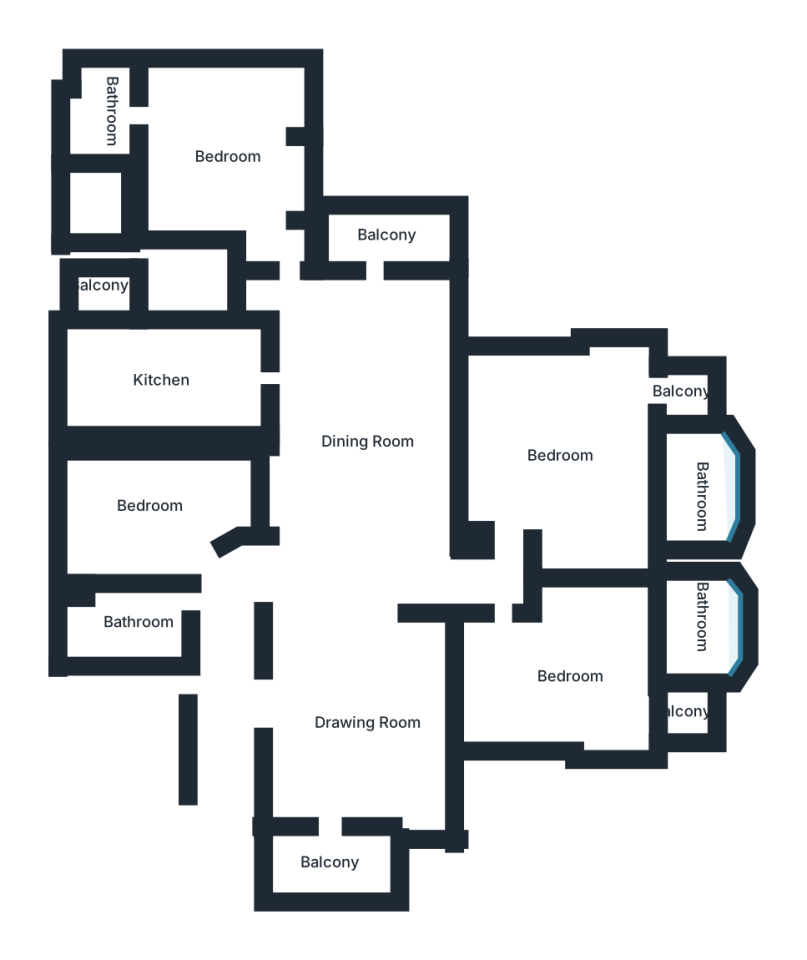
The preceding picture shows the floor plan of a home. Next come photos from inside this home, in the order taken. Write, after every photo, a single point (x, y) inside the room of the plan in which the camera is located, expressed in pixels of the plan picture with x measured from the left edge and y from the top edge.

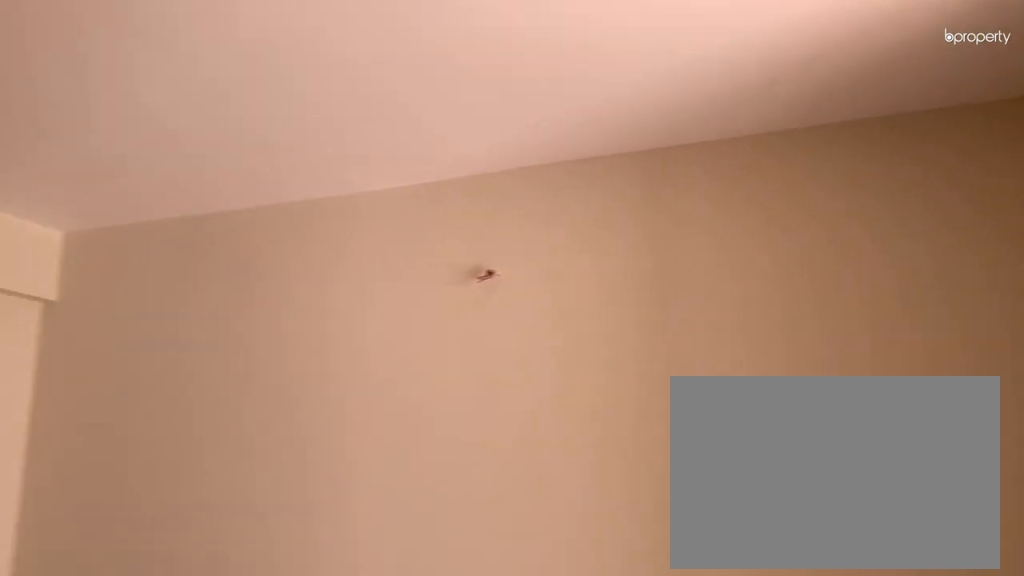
(362, 726)
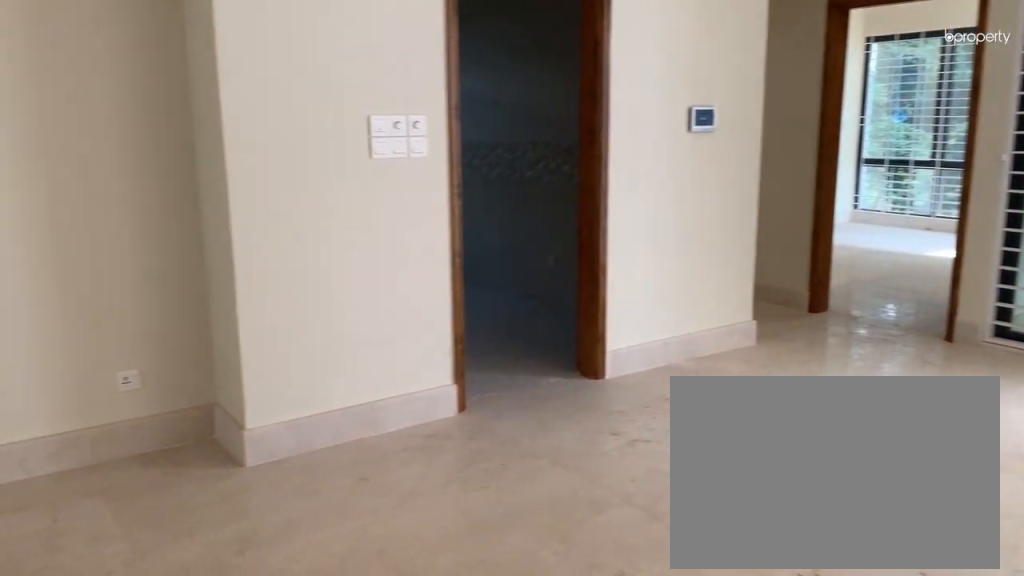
(364, 443)
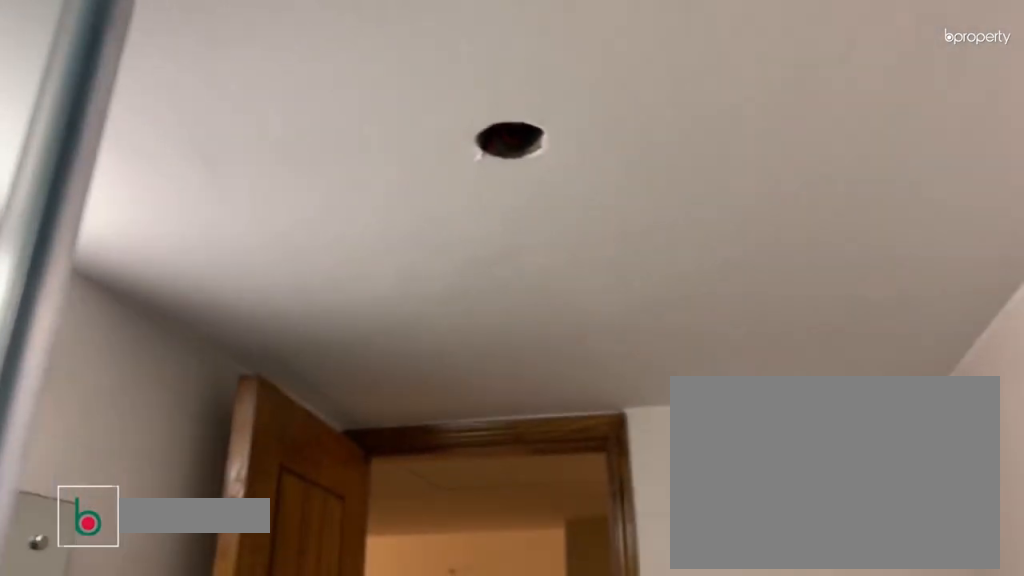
(138, 623)
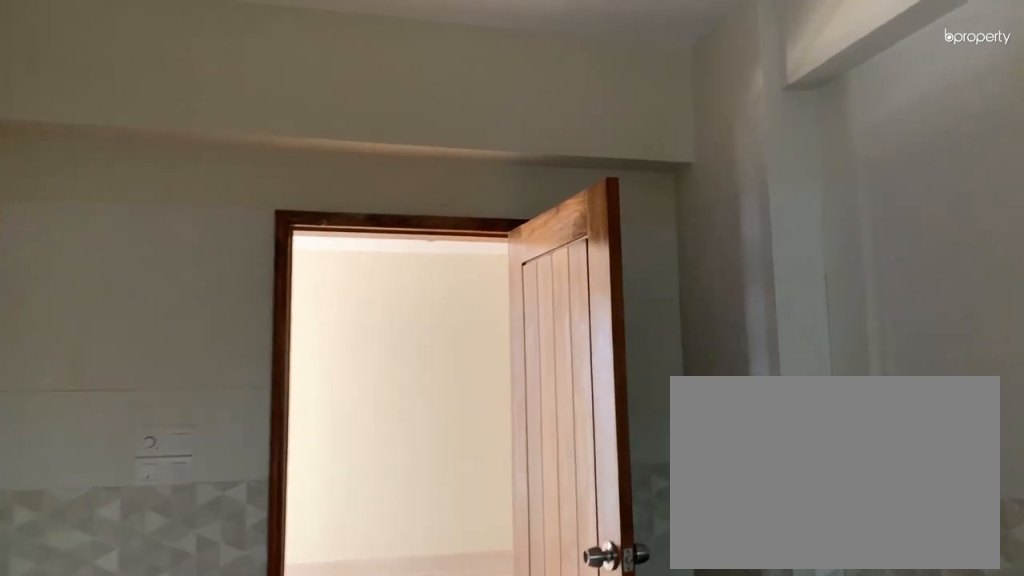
(166, 379)
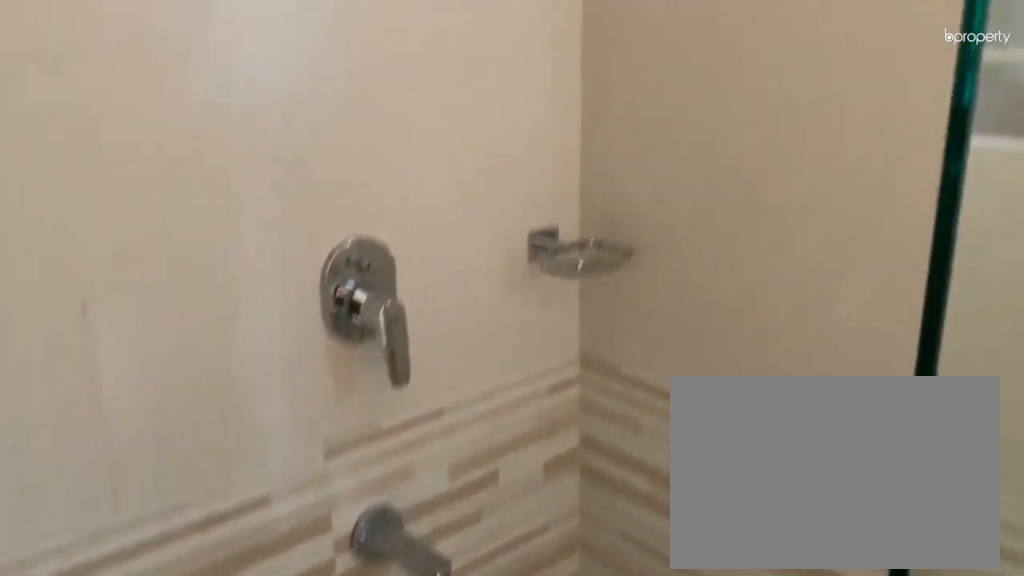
(109, 106)
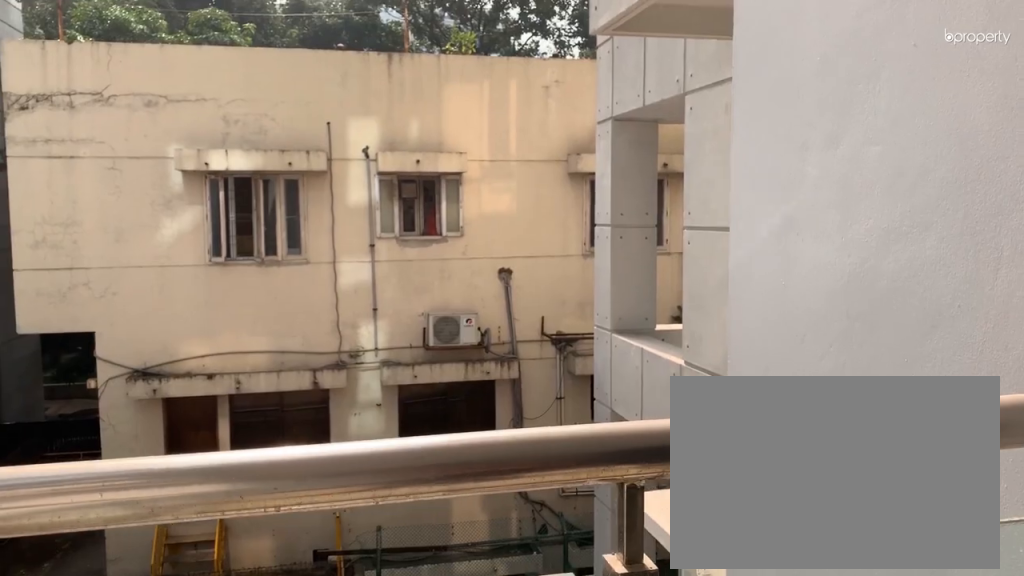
(383, 244)
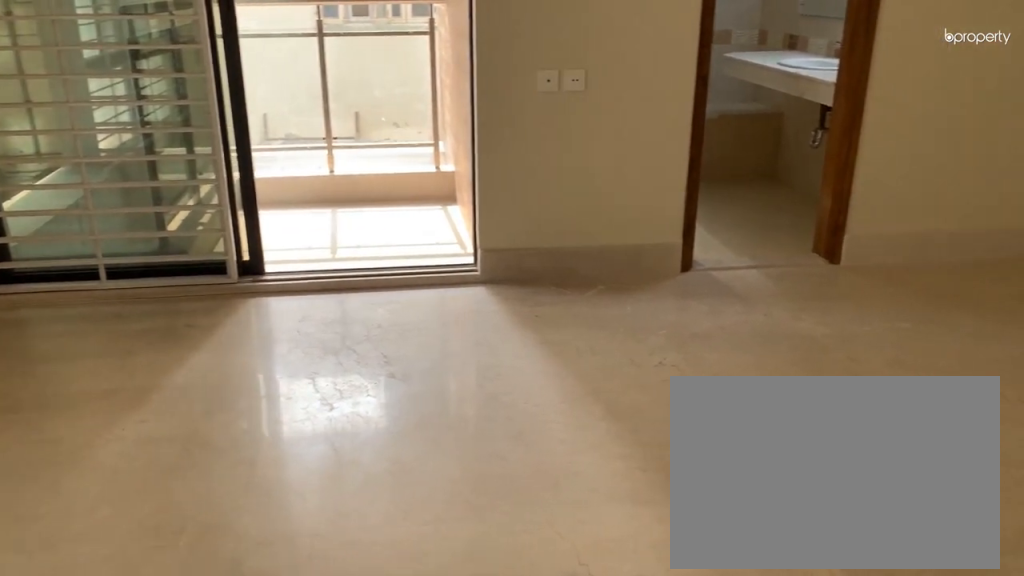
(563, 457)
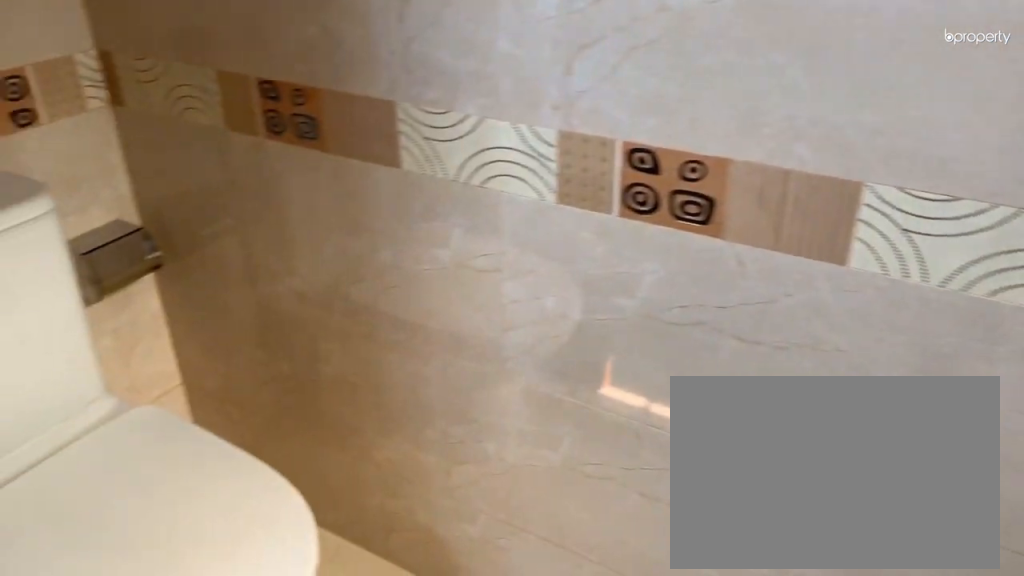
(693, 495)
